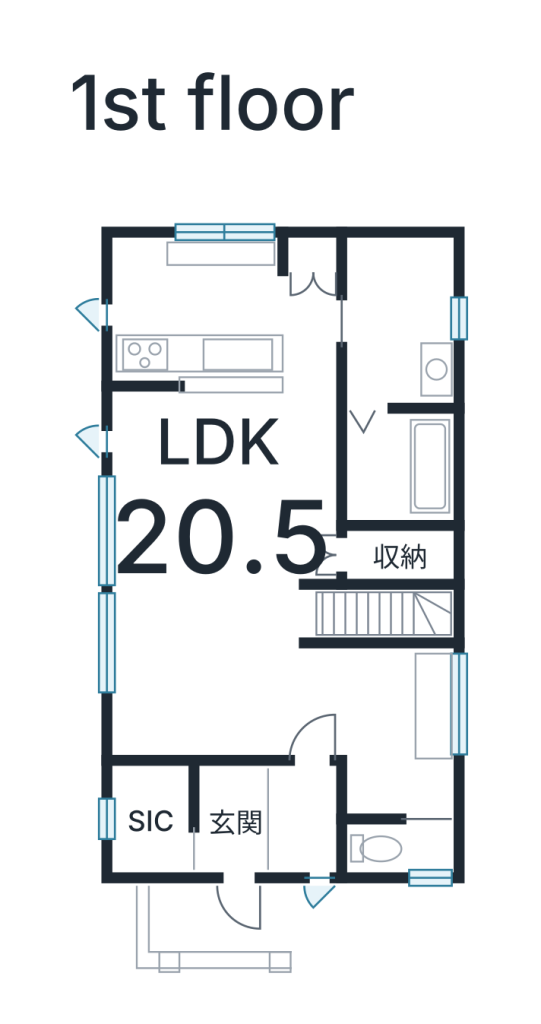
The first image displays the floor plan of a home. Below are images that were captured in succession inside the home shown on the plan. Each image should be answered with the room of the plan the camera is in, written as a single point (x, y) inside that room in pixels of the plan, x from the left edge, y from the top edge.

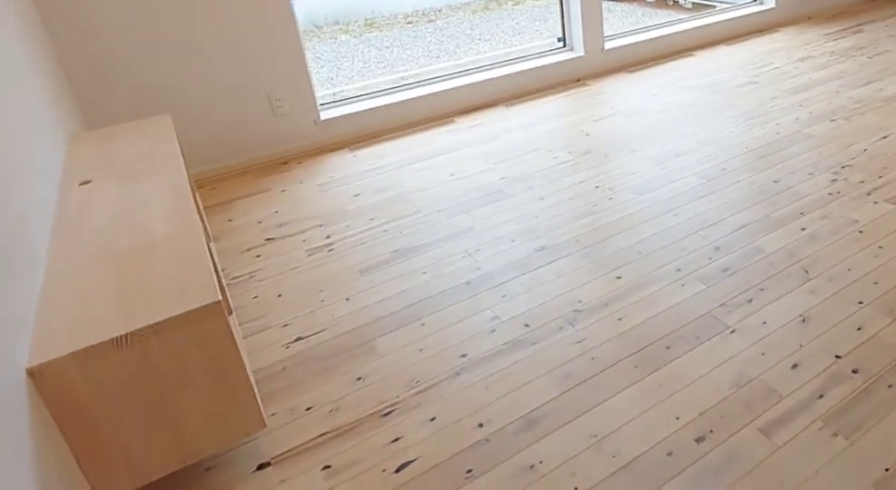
(215, 525)
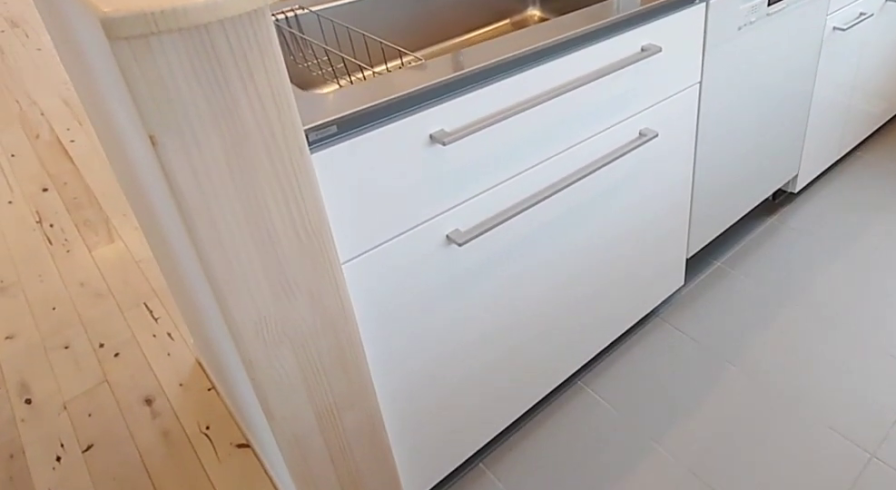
(218, 325)
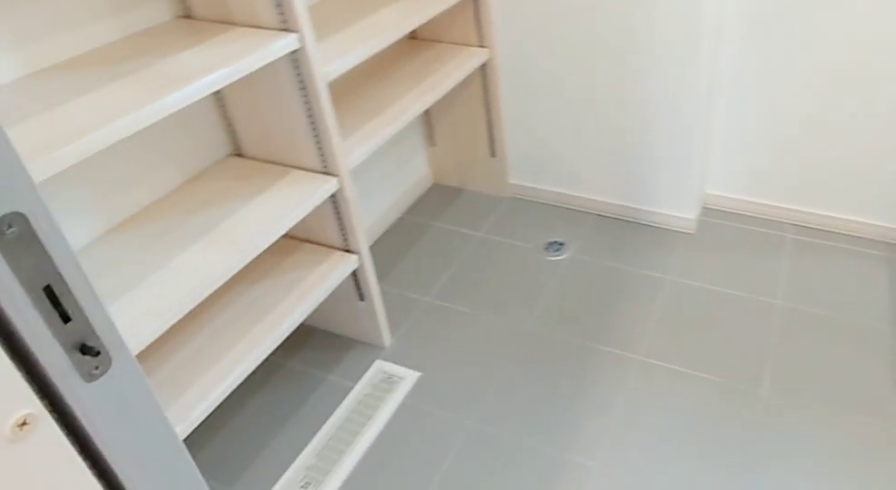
(401, 308)
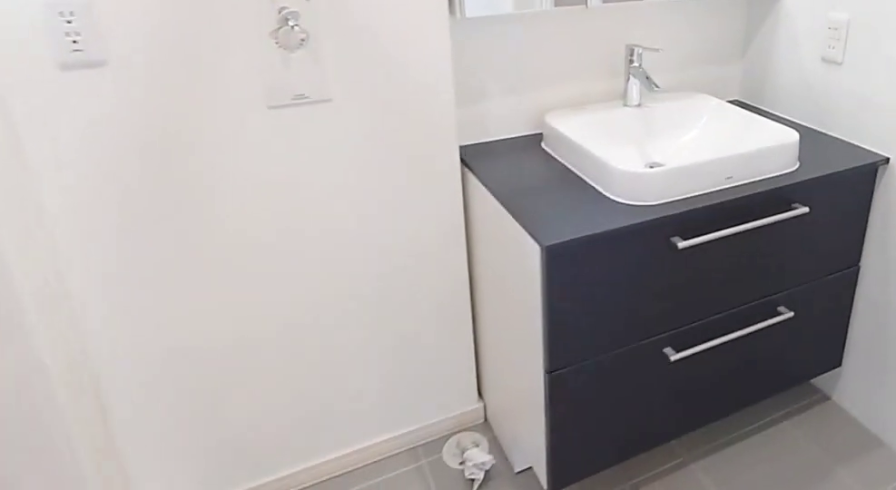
(401, 308)
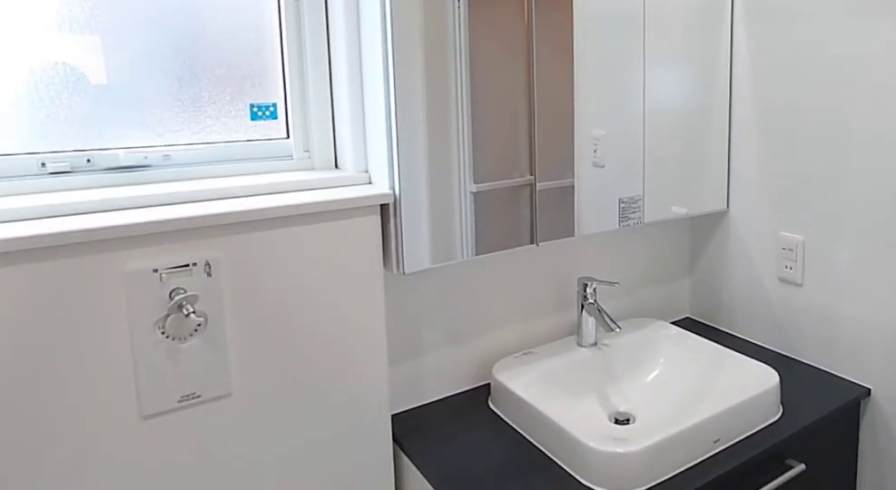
(401, 308)
